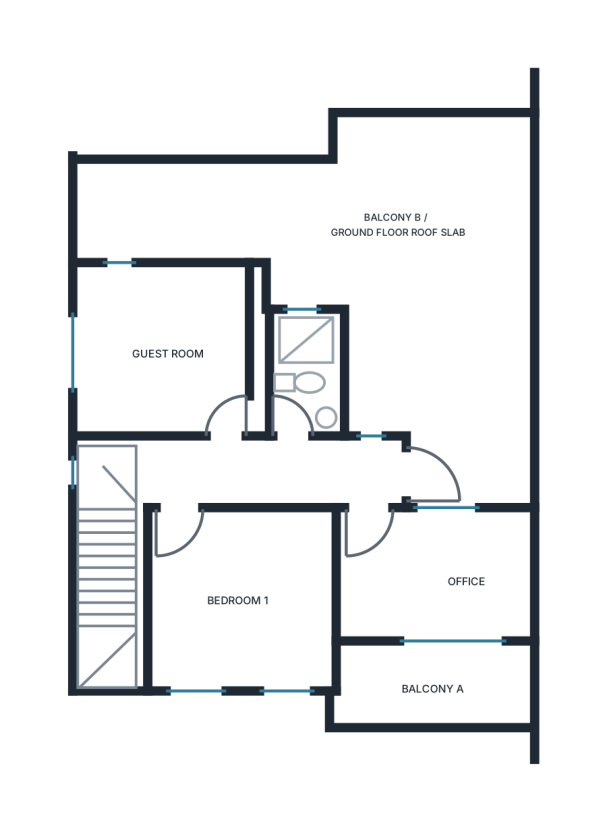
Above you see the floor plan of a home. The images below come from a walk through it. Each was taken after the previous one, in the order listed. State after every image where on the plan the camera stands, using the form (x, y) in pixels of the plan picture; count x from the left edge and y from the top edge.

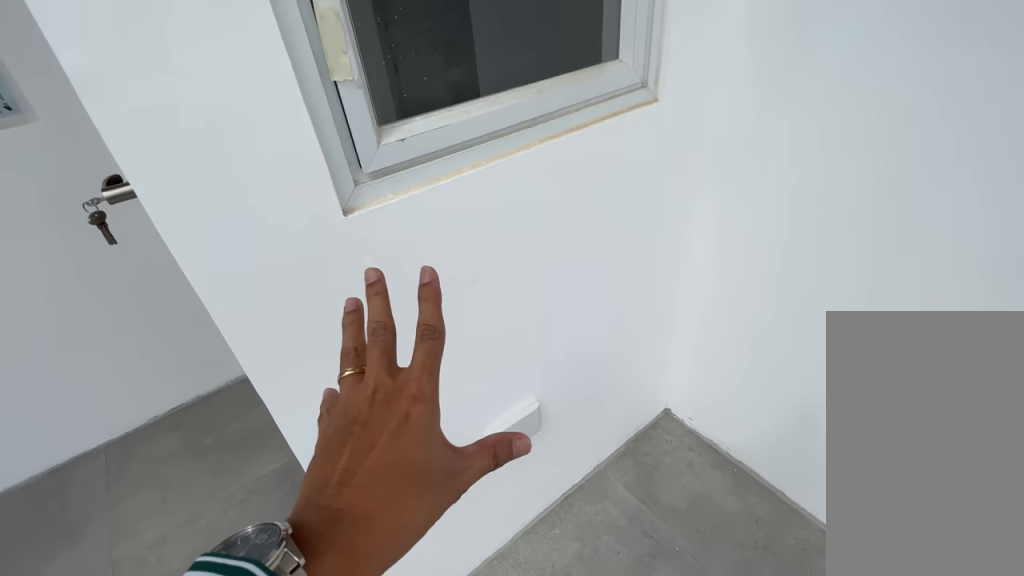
(402, 397)
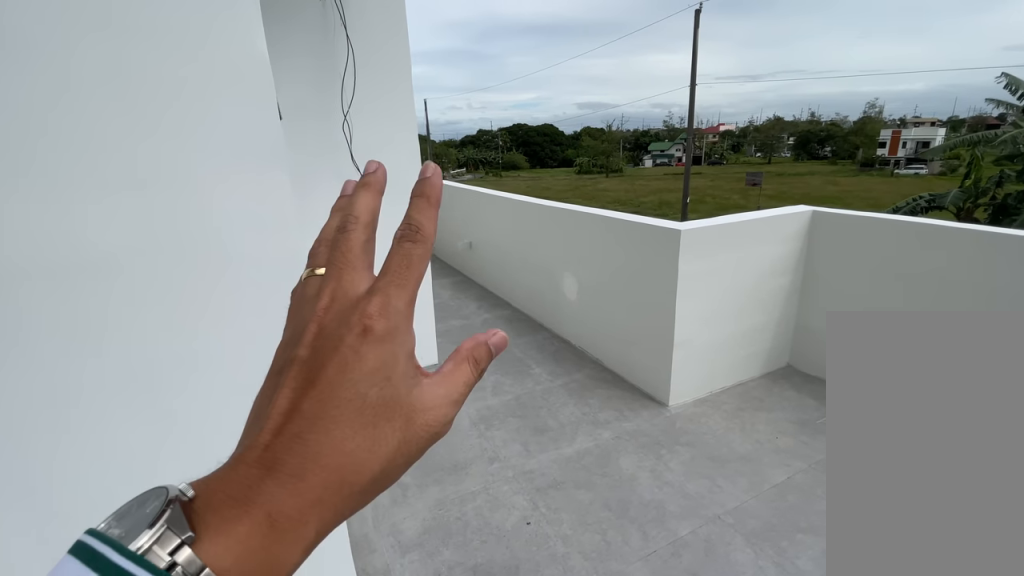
(403, 395)
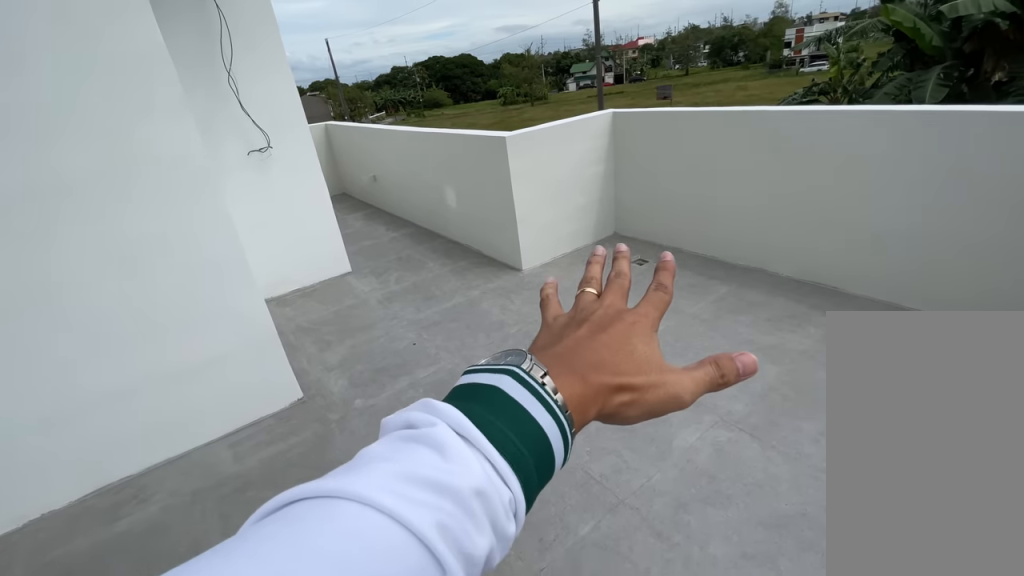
(429, 262)
